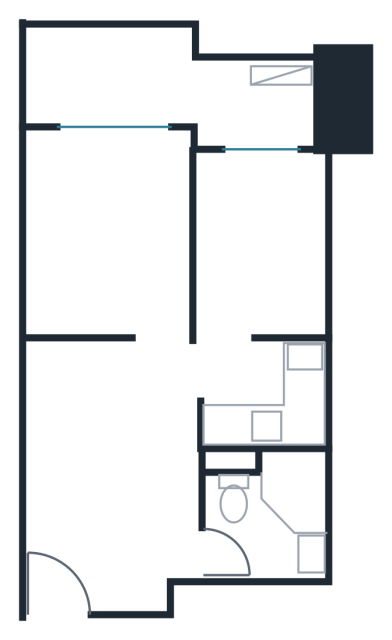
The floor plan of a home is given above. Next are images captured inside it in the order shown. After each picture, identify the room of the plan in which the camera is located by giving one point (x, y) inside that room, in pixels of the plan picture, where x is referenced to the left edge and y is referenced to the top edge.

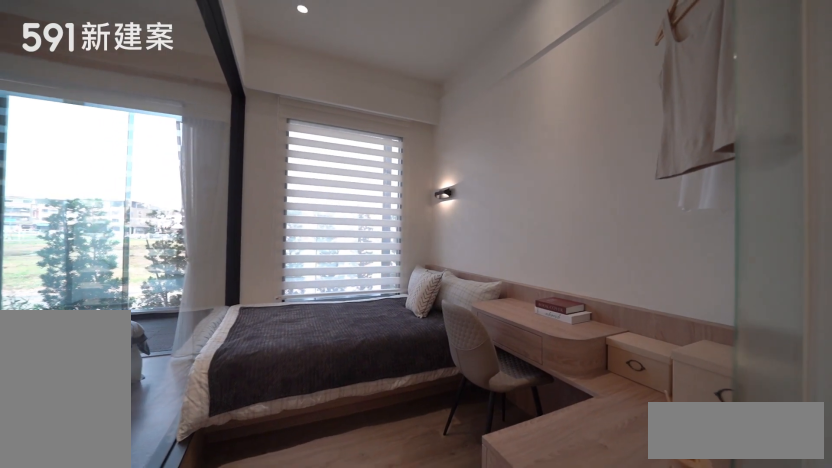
(264, 242)
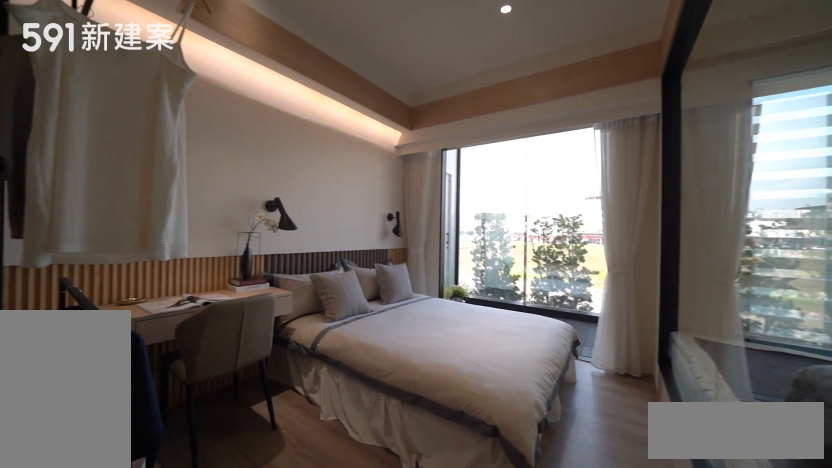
(104, 231)
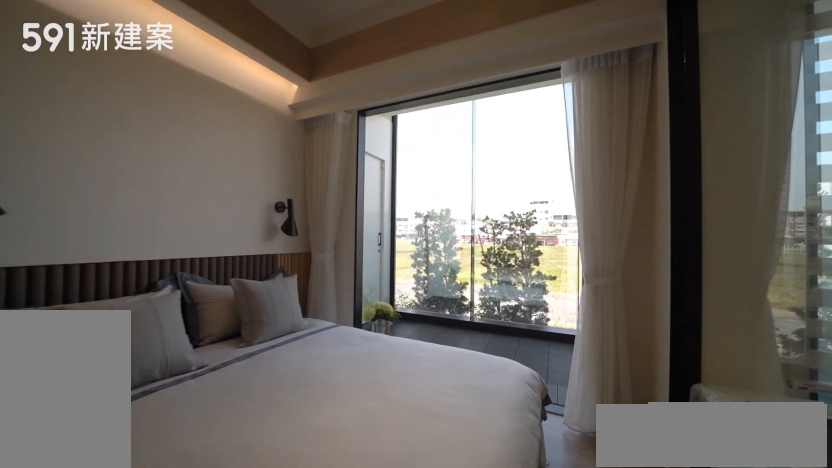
(104, 231)
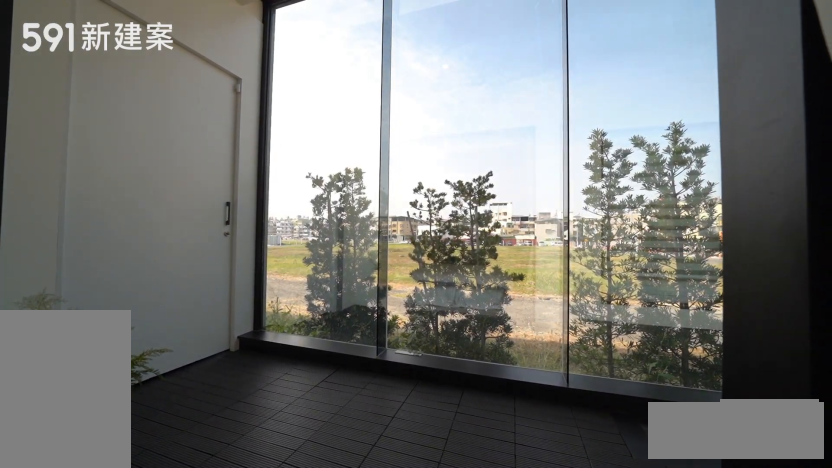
(164, 84)
